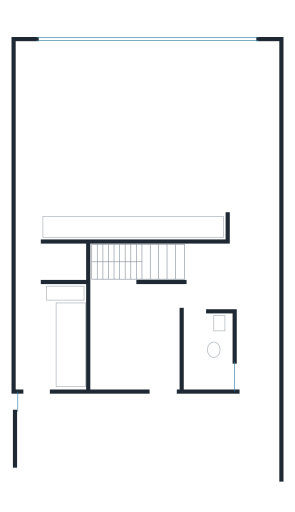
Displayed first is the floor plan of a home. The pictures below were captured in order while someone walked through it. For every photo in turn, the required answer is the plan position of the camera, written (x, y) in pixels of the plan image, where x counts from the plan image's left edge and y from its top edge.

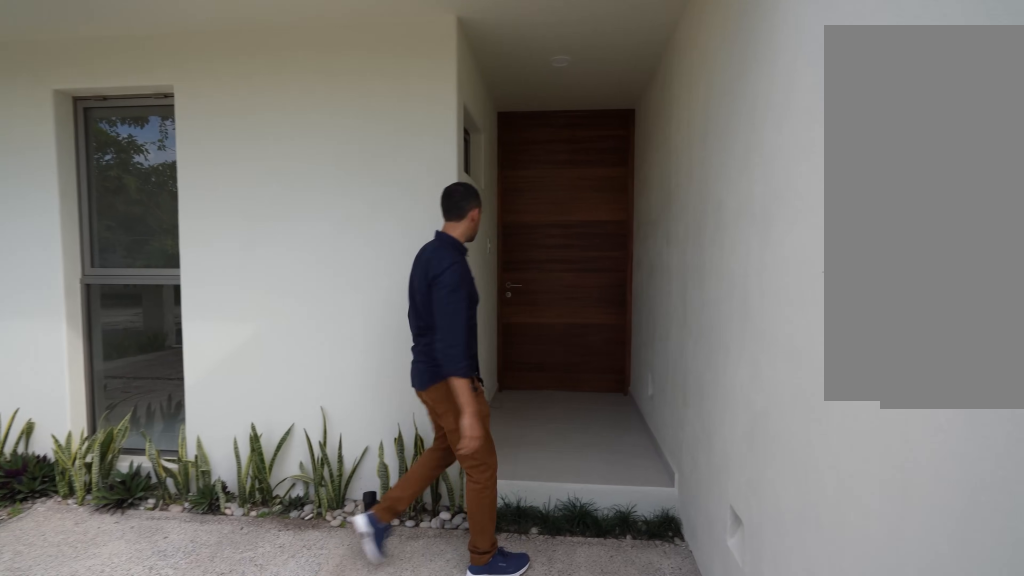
(246, 493)
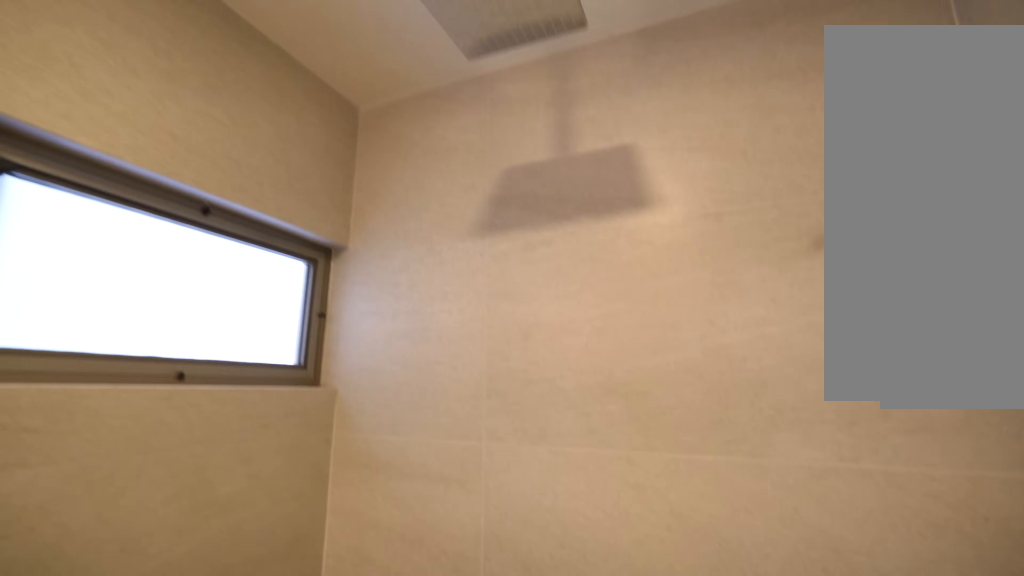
(200, 356)
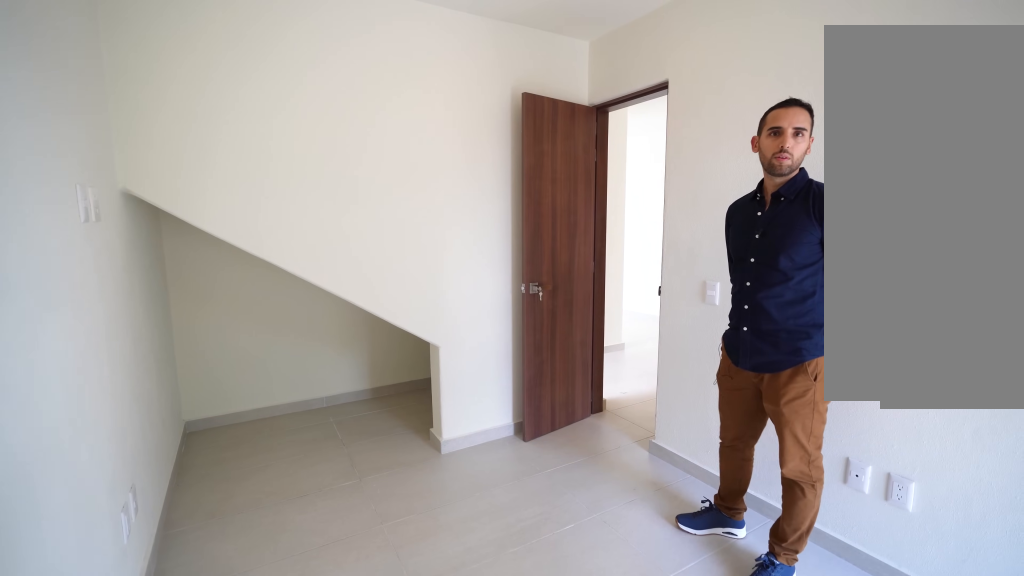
(115, 378)
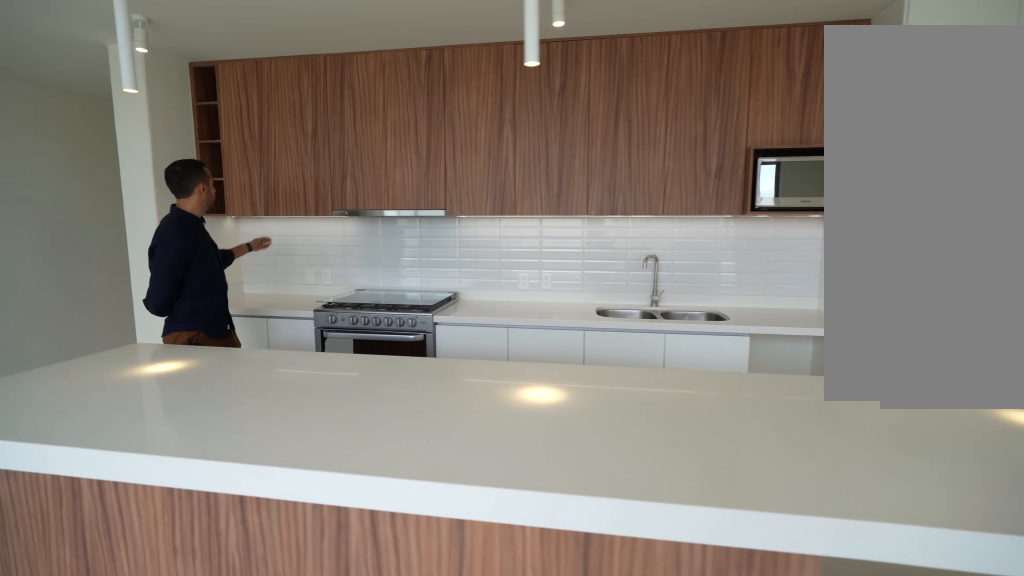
(132, 121)
